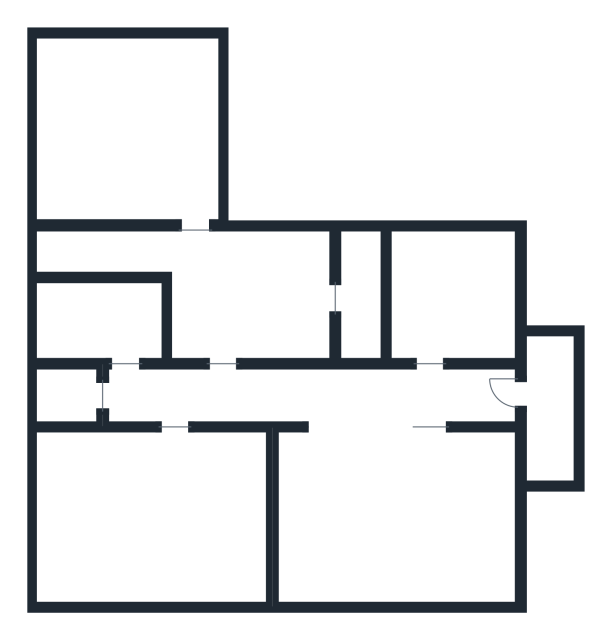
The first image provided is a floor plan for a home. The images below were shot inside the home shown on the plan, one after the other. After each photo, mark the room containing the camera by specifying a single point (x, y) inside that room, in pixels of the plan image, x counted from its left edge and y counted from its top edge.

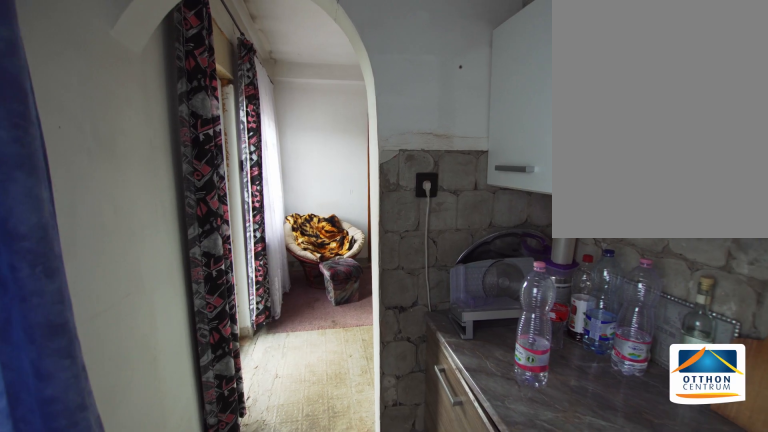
(103, 252)
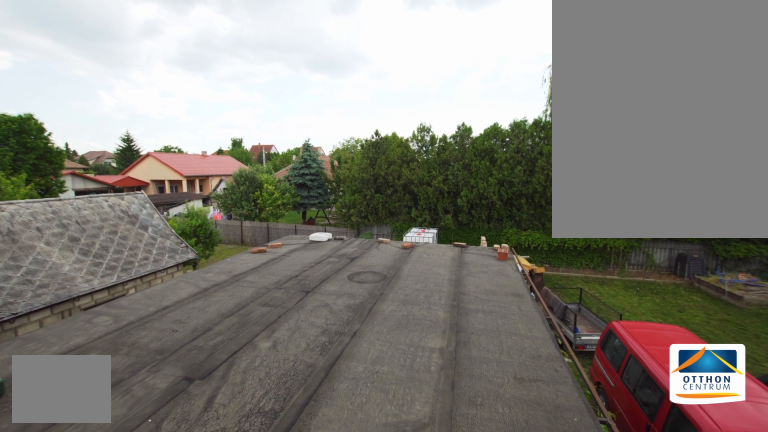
(128, 104)
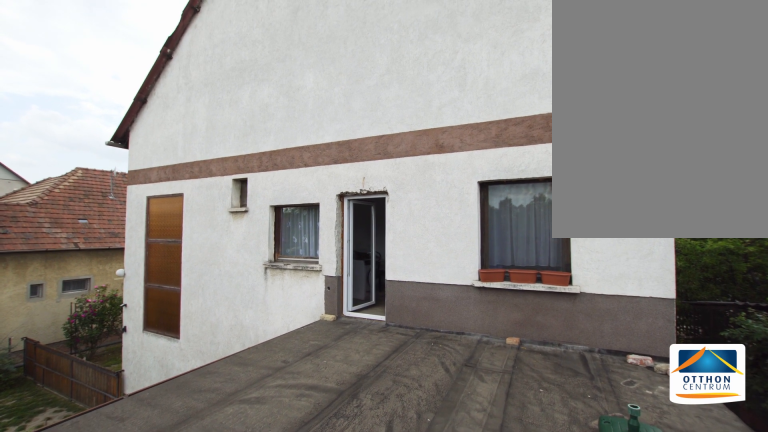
(128, 104)
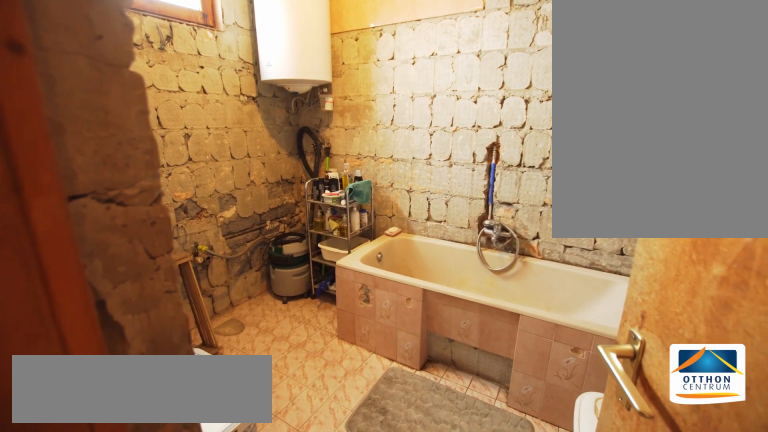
(91, 321)
